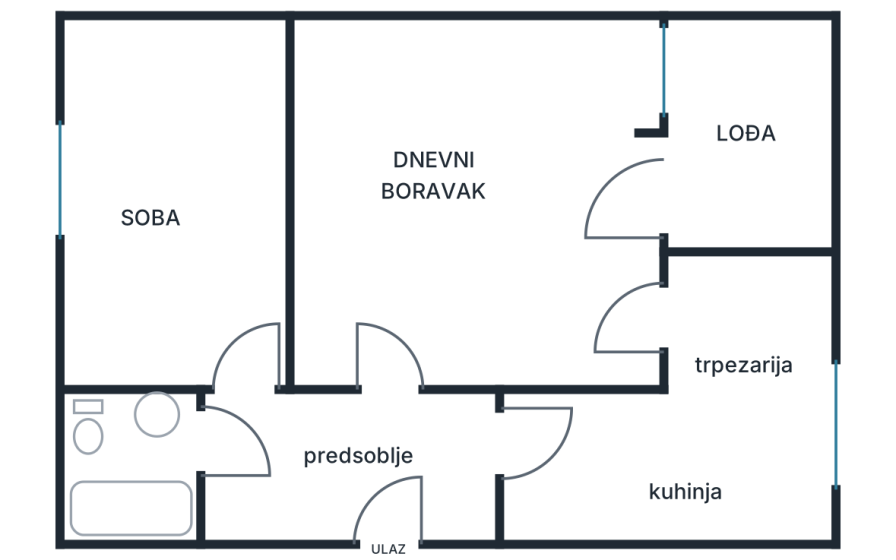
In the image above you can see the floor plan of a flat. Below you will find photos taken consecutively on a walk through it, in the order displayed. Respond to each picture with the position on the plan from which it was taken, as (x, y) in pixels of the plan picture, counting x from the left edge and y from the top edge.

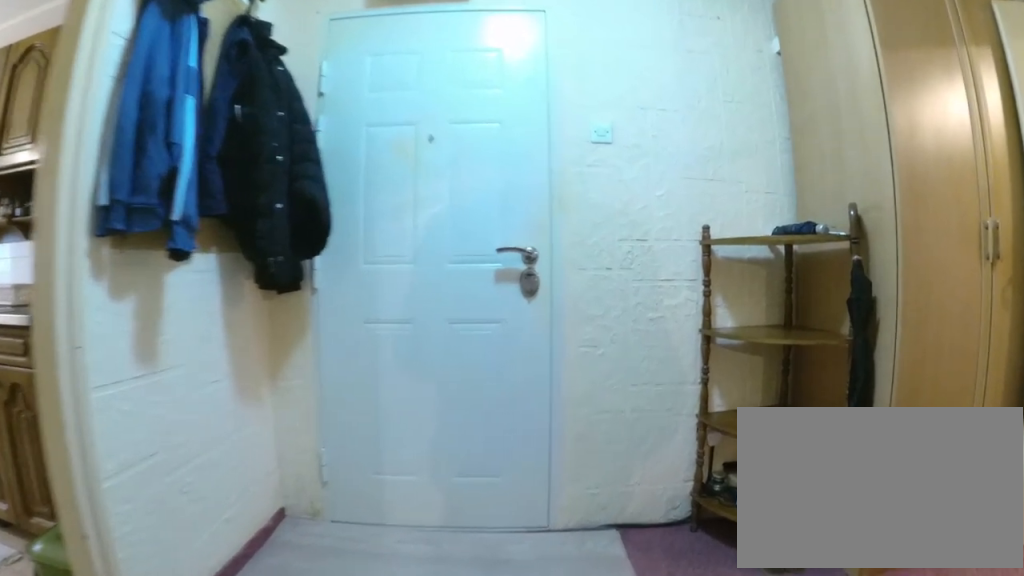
(387, 407)
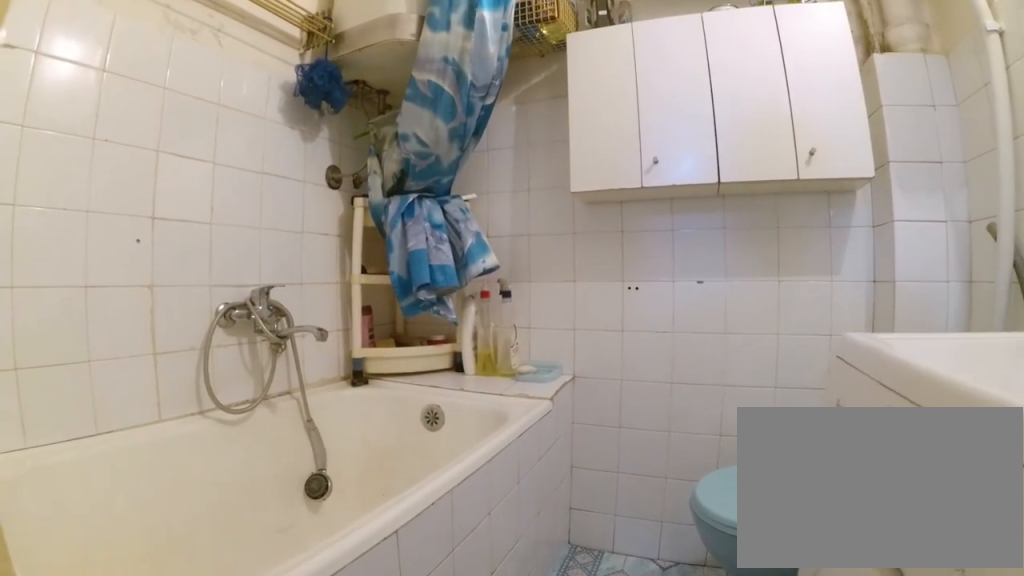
(215, 437)
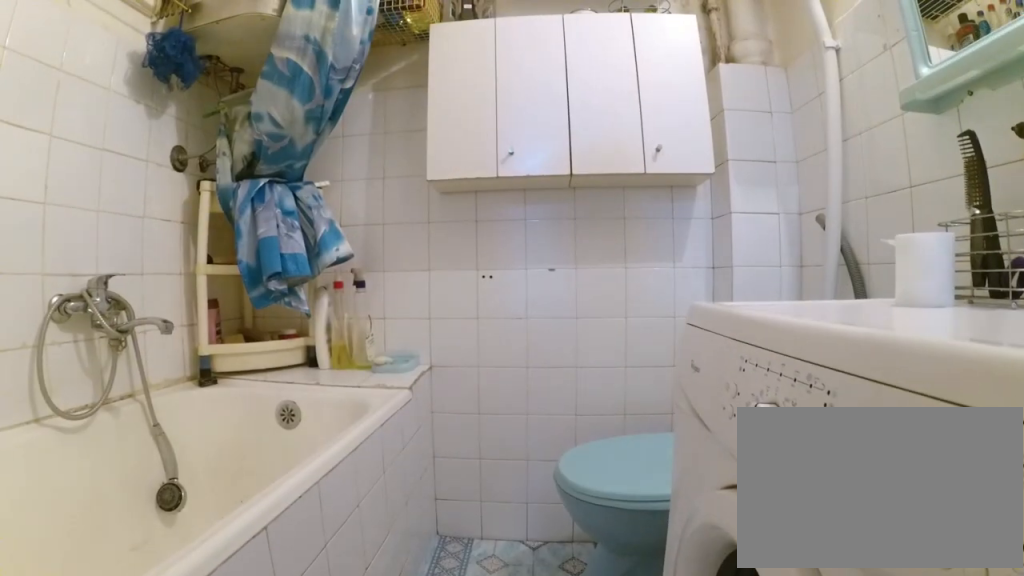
(215, 437)
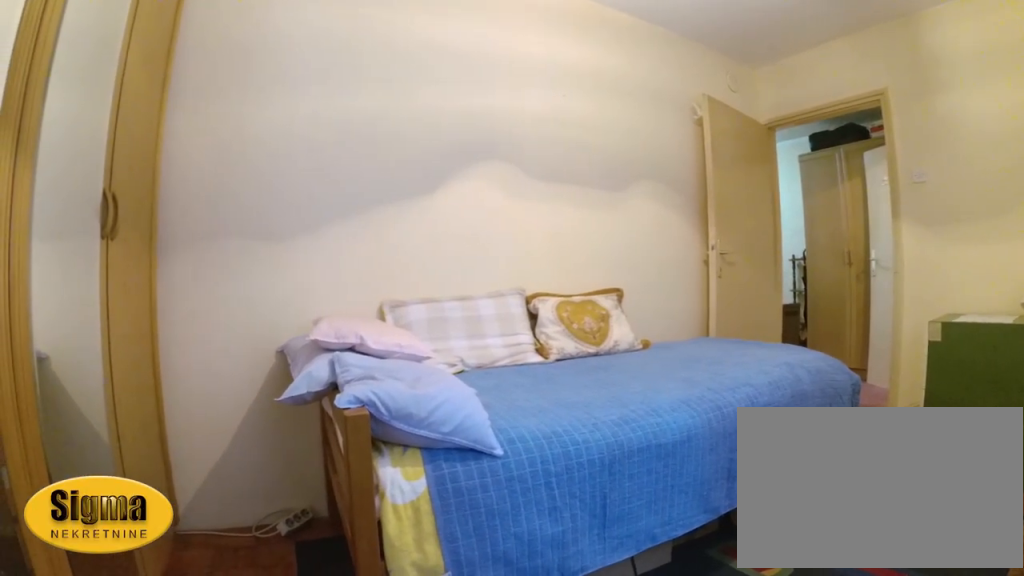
(108, 120)
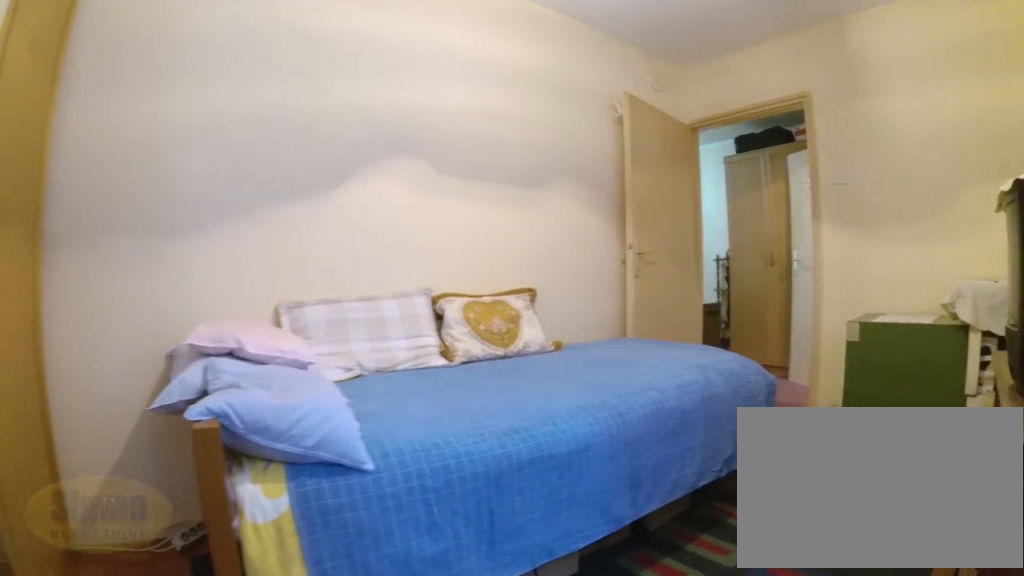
(115, 130)
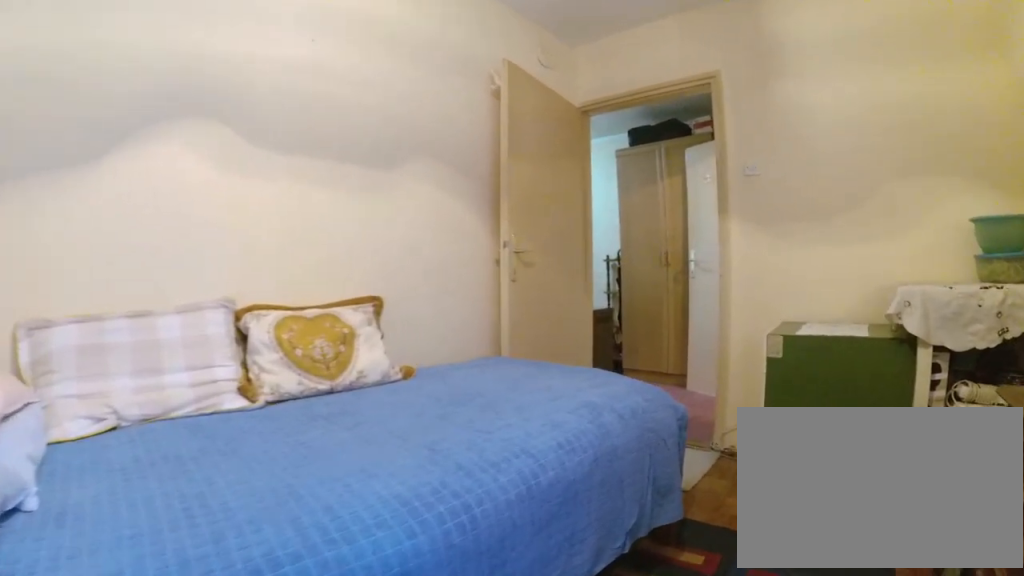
(136, 155)
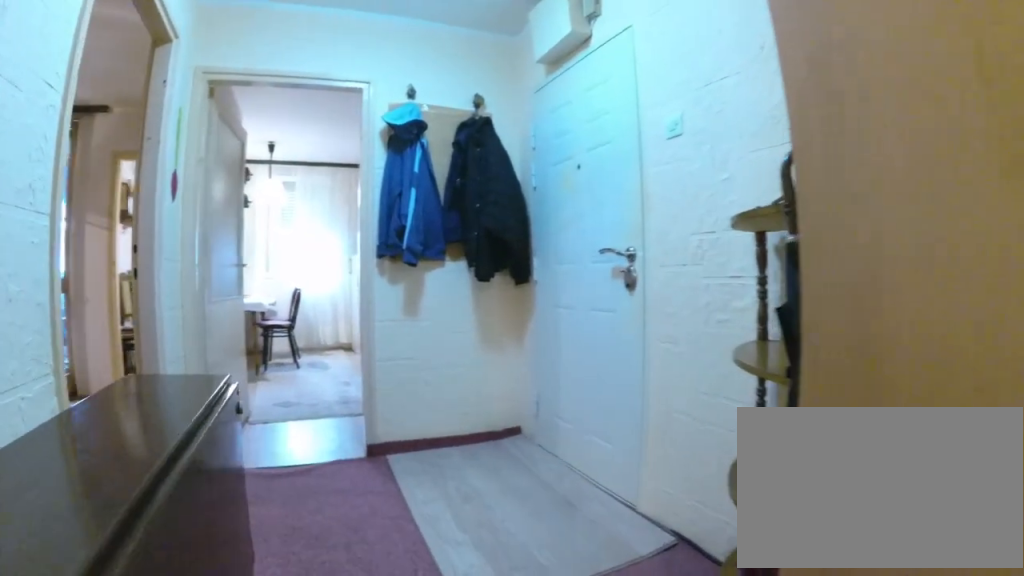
(271, 432)
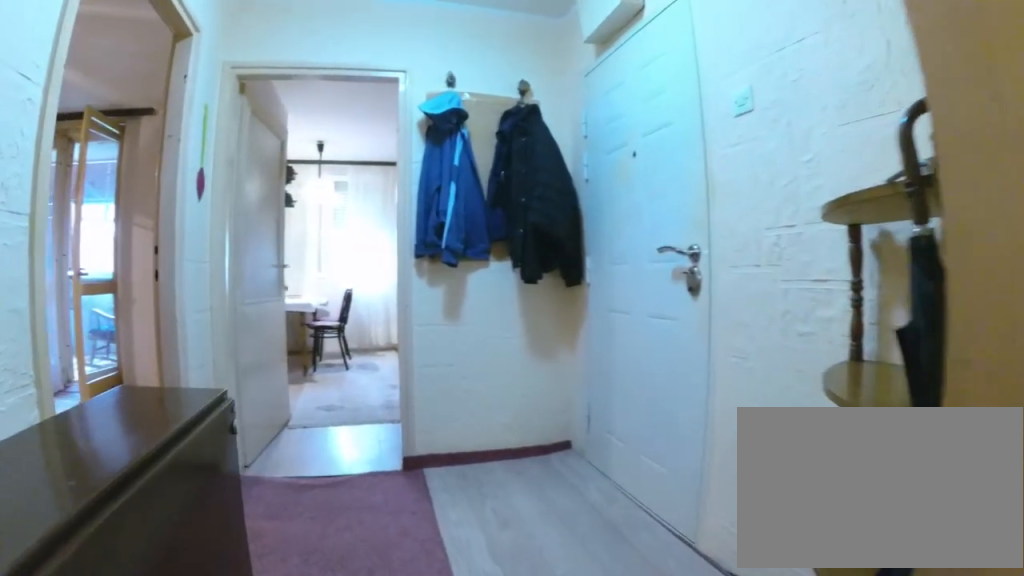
(286, 444)
